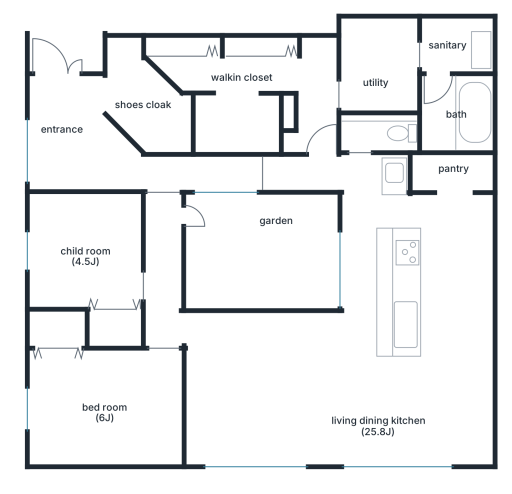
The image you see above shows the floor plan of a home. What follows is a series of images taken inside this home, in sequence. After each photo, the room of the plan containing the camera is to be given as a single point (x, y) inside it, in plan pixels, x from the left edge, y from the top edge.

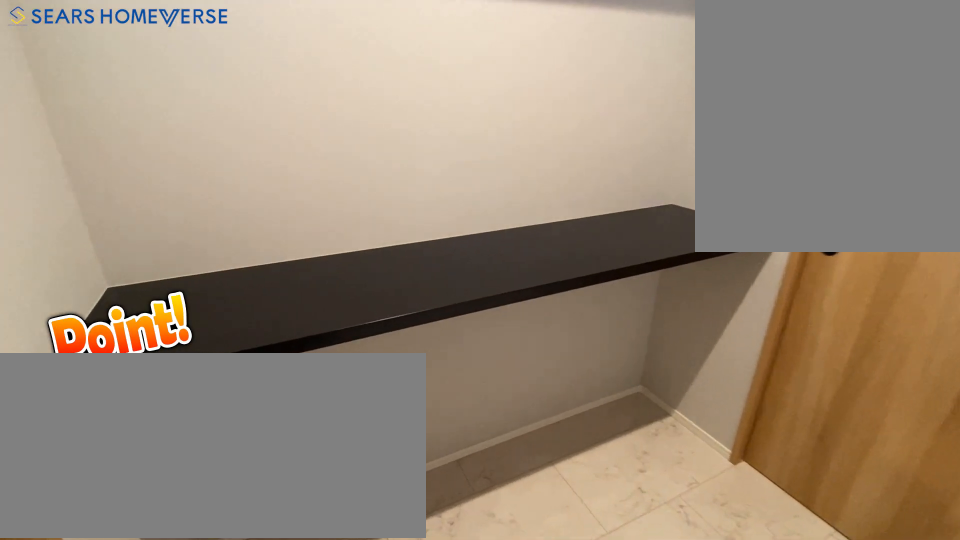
(381, 75)
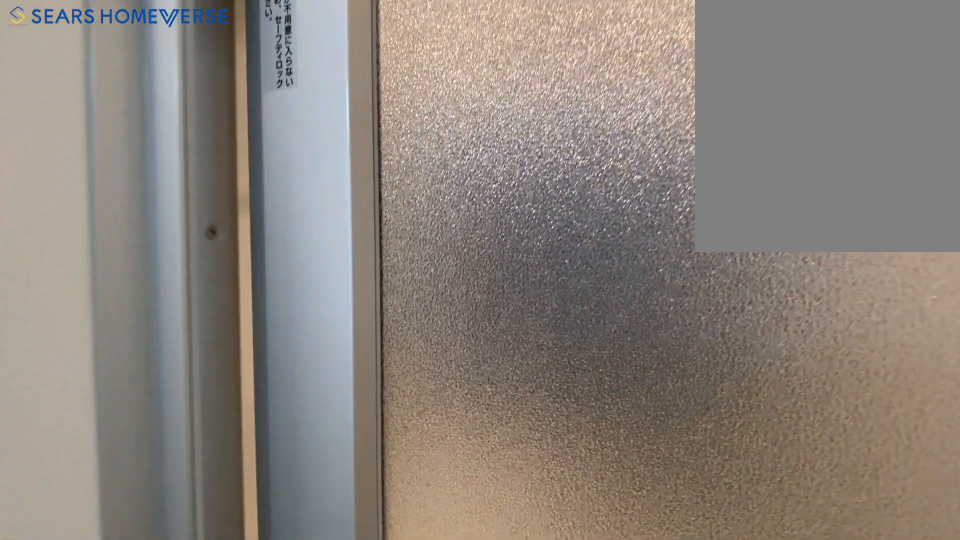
(457, 82)
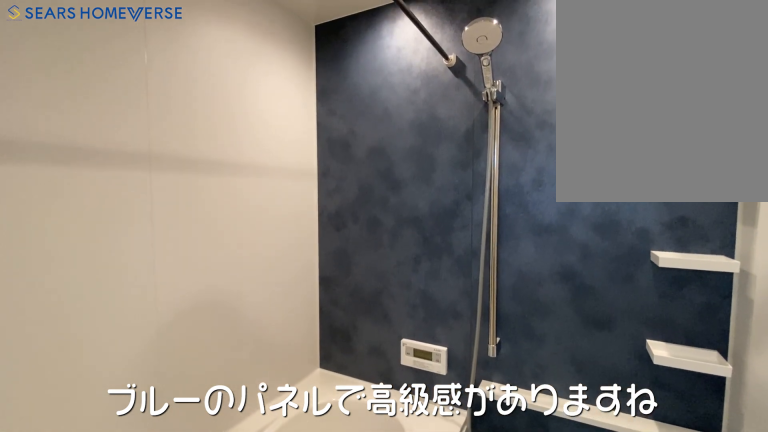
(470, 96)
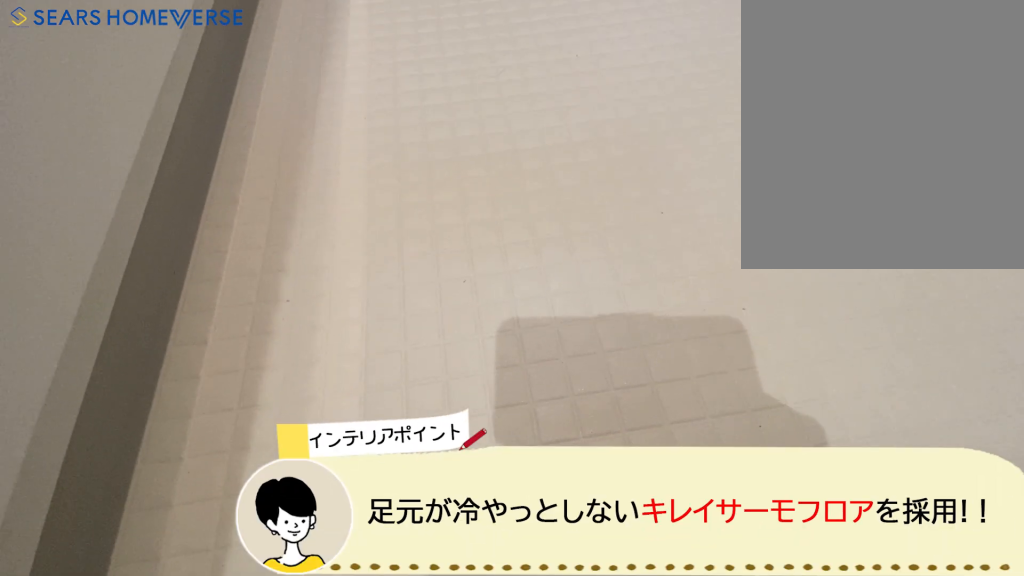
(457, 82)
